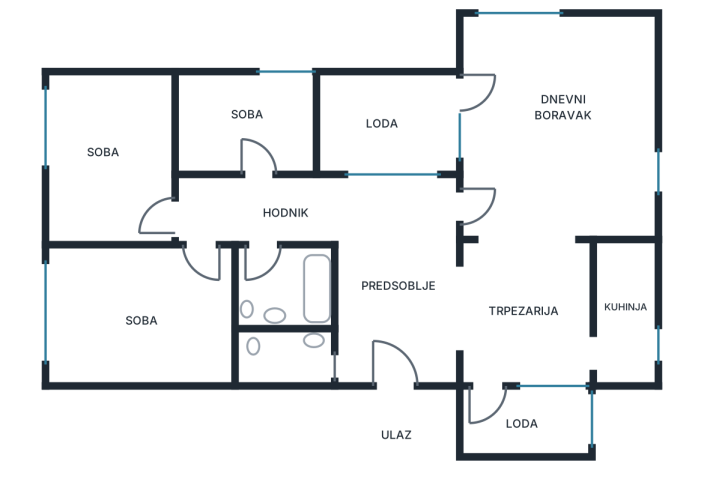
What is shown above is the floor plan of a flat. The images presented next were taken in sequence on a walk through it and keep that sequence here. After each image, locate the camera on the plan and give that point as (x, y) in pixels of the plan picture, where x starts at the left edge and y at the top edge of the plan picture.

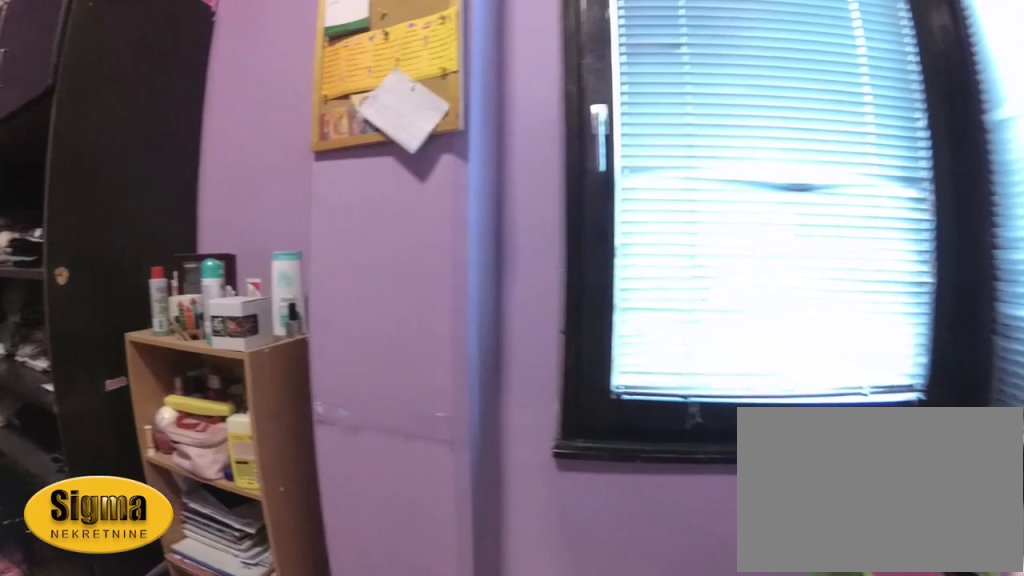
(259, 124)
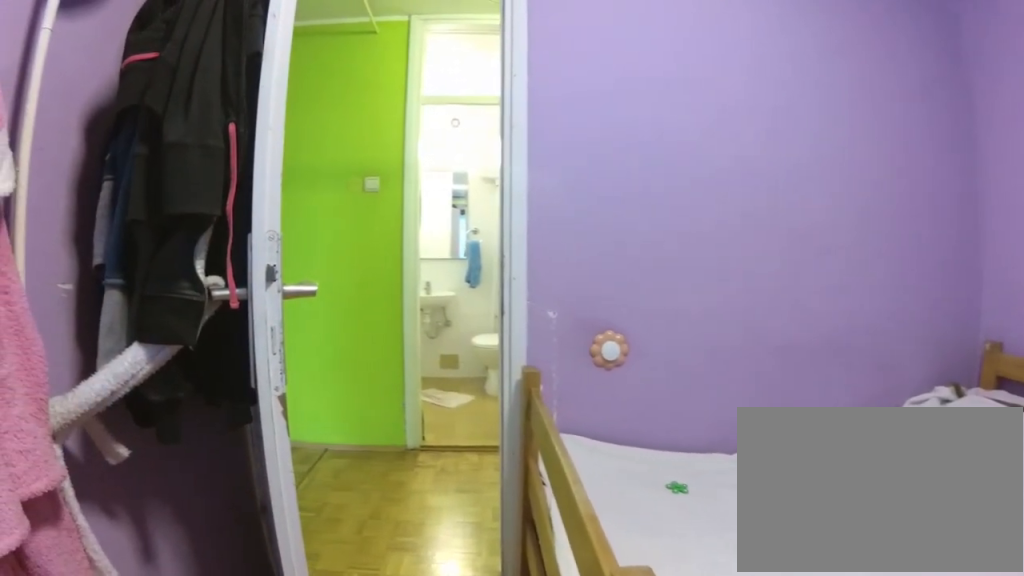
(279, 83)
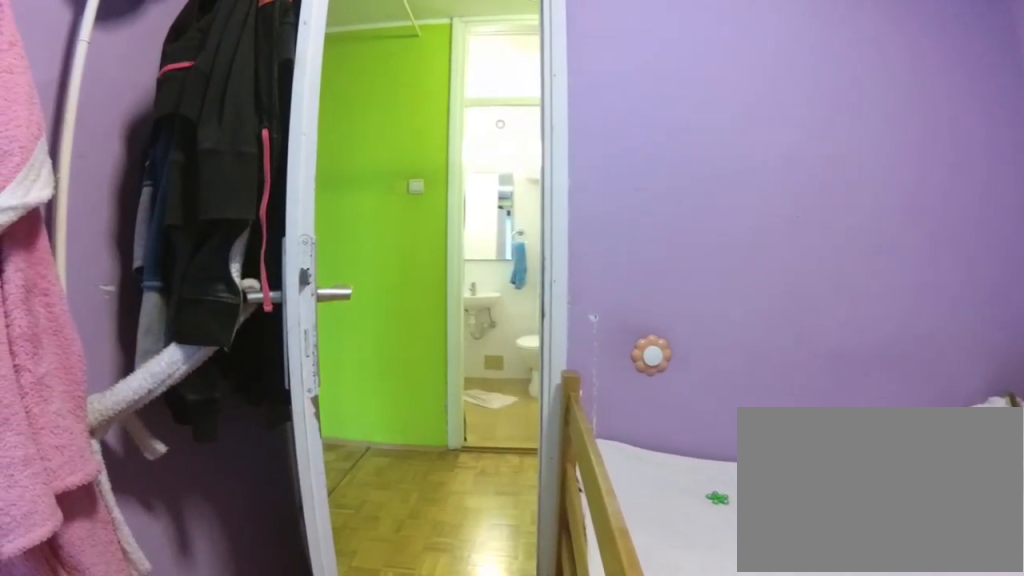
(276, 84)
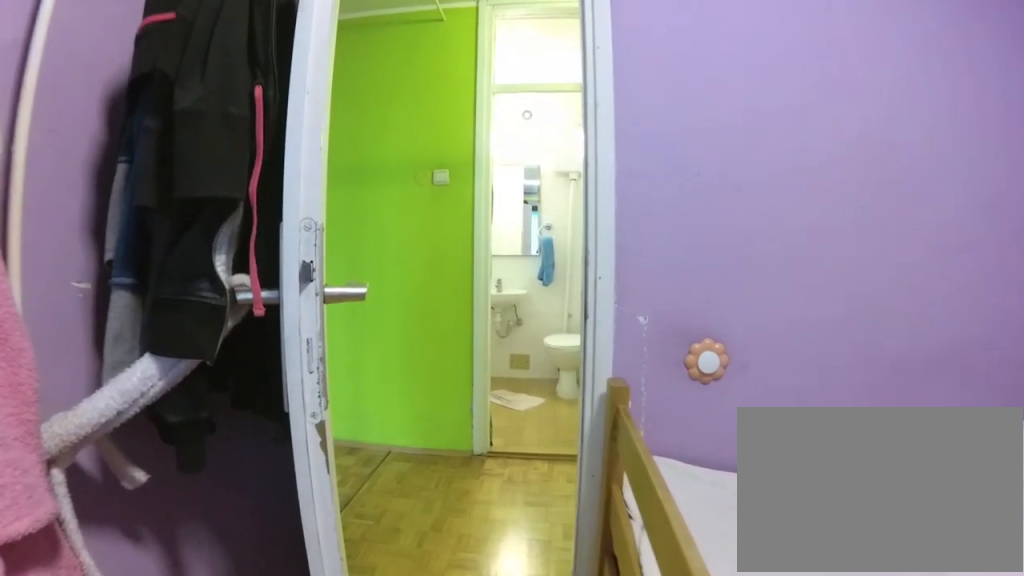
(275, 100)
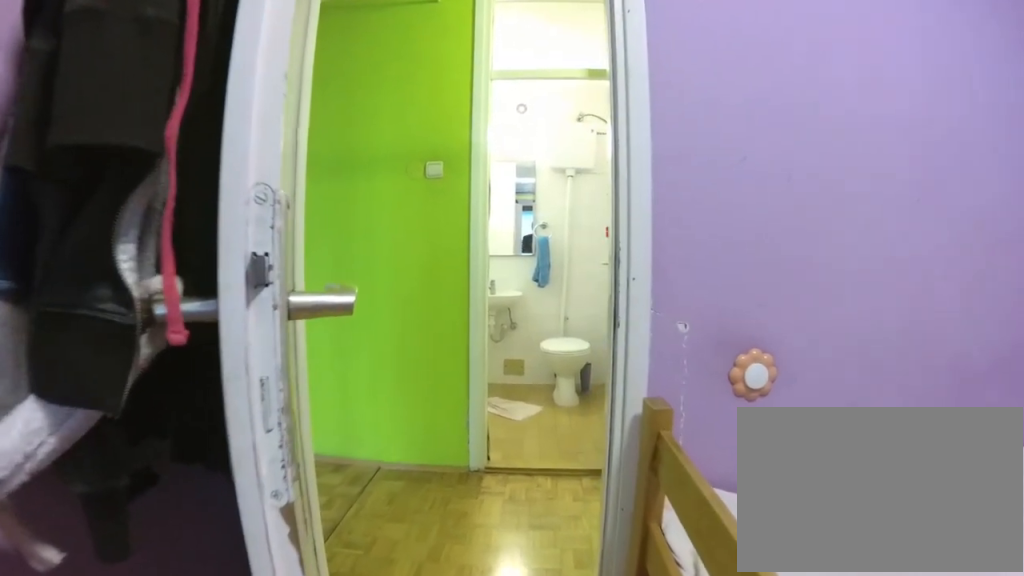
(275, 108)
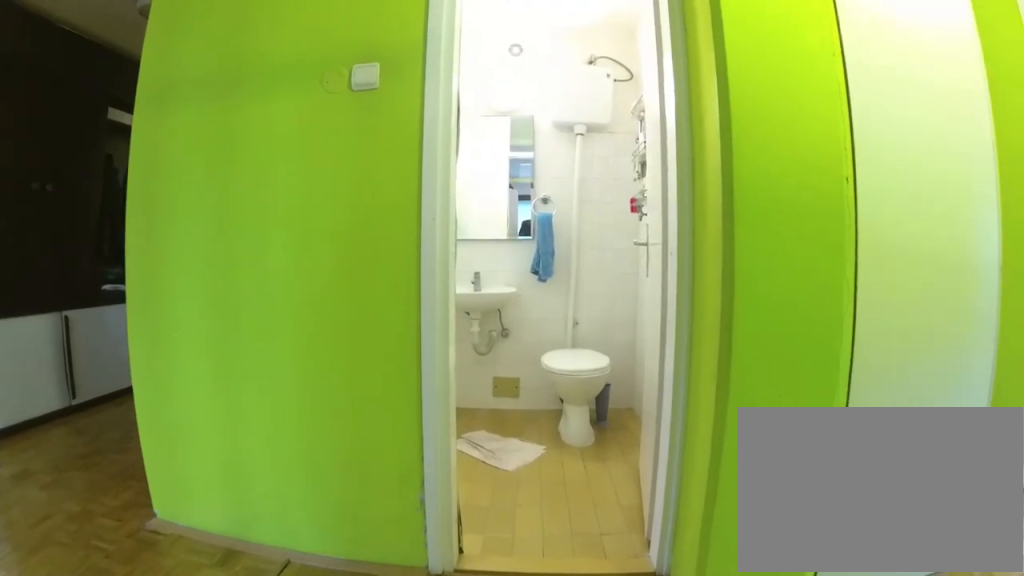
(273, 158)
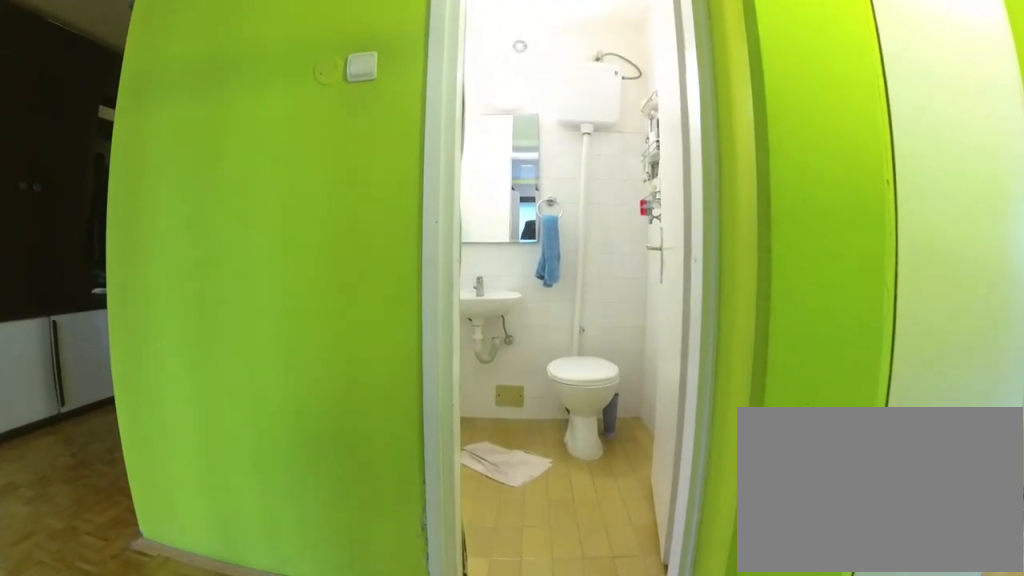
(273, 166)
